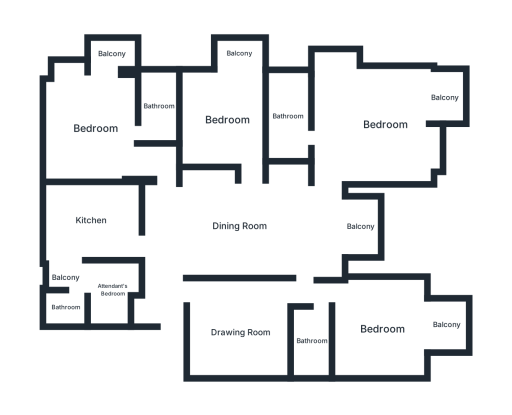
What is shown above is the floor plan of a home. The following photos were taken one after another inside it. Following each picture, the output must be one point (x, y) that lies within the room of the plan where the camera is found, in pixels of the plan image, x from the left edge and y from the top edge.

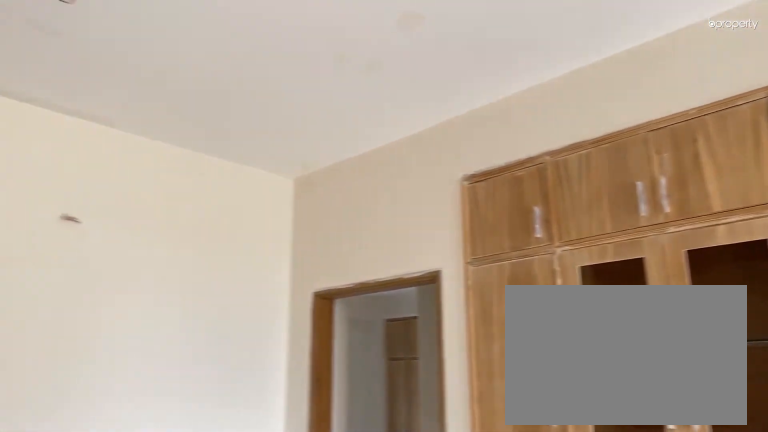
(239, 225)
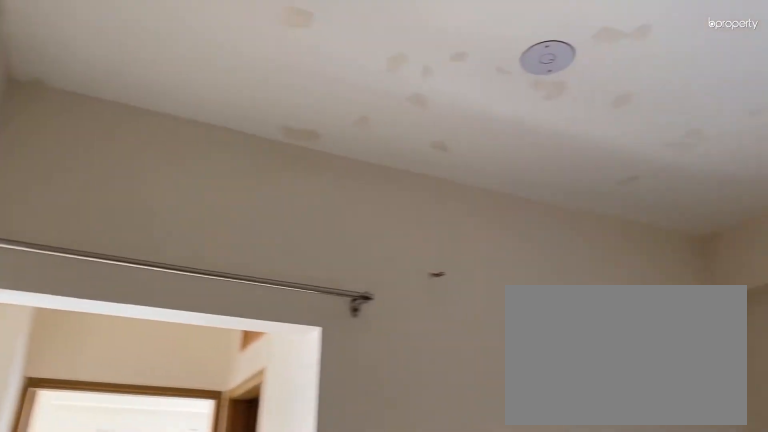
(241, 333)
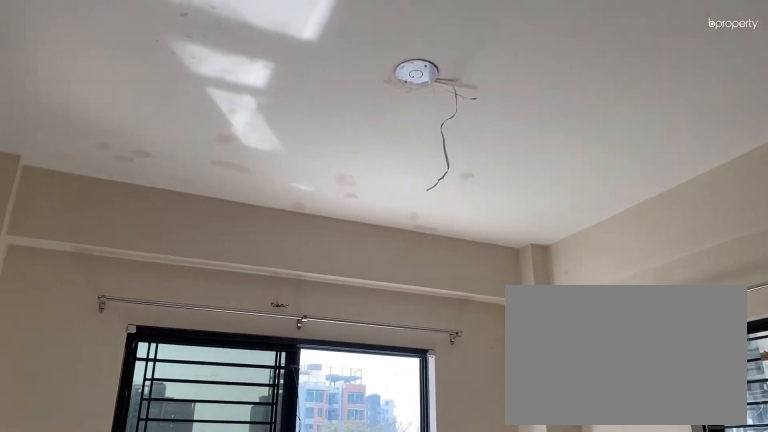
(379, 328)
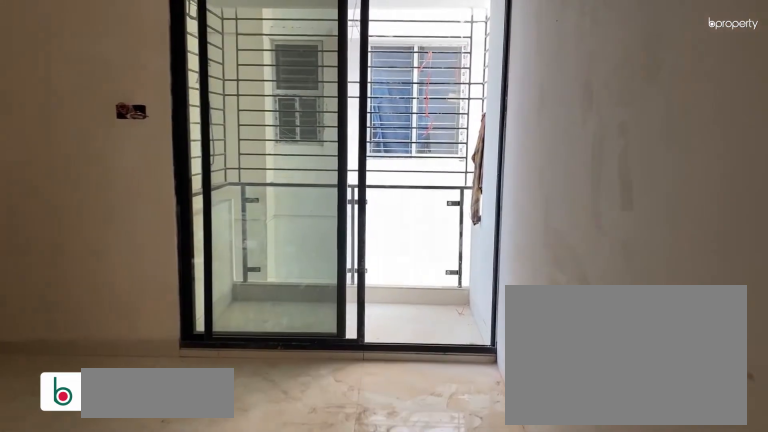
(227, 119)
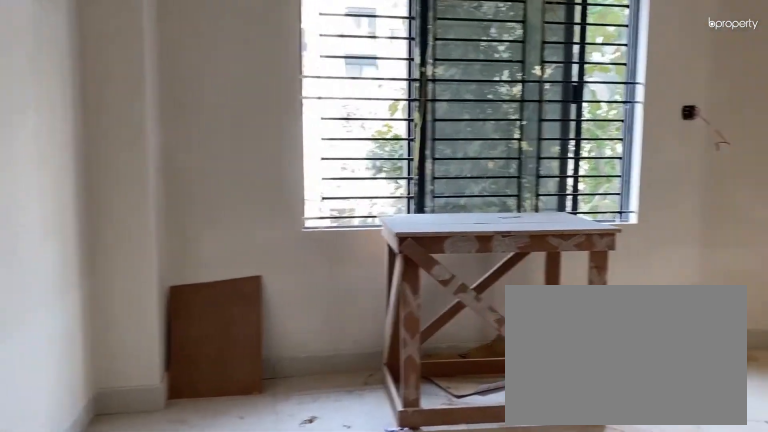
(94, 128)
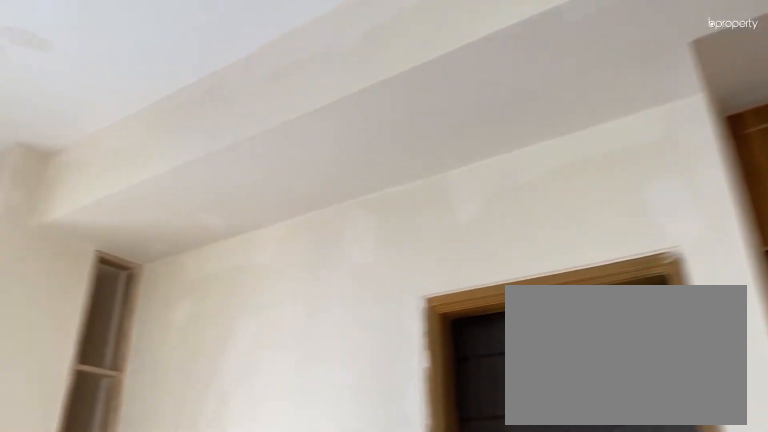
(94, 128)
